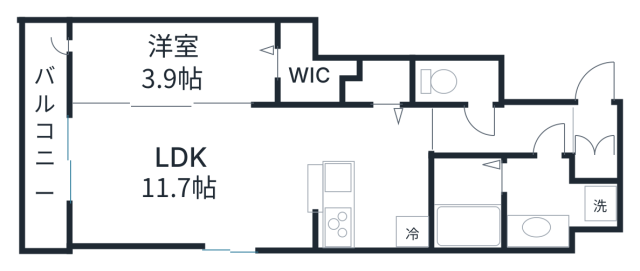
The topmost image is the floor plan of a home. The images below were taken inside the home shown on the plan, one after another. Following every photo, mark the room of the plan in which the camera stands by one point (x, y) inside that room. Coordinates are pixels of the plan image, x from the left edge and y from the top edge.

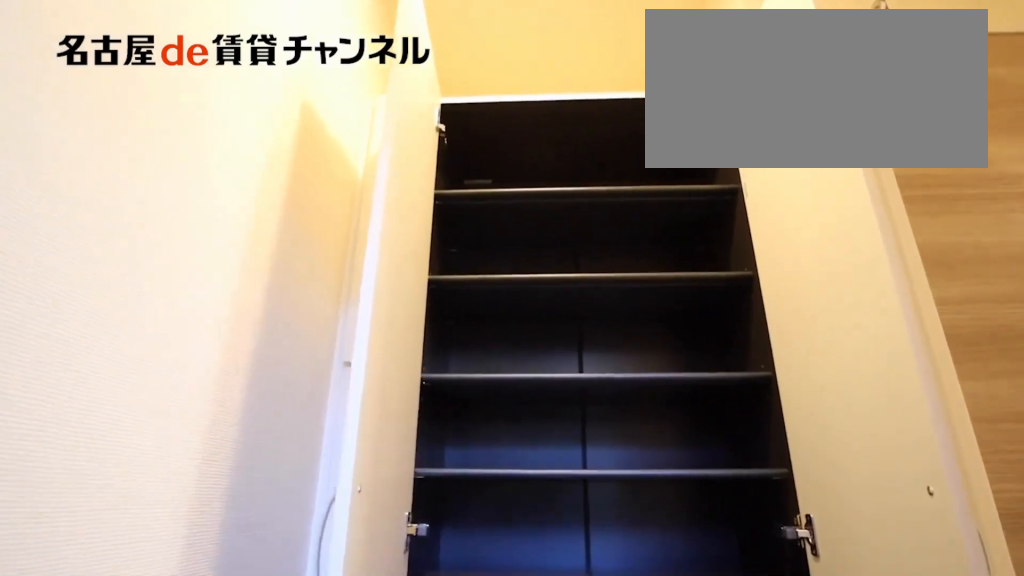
(596, 142)
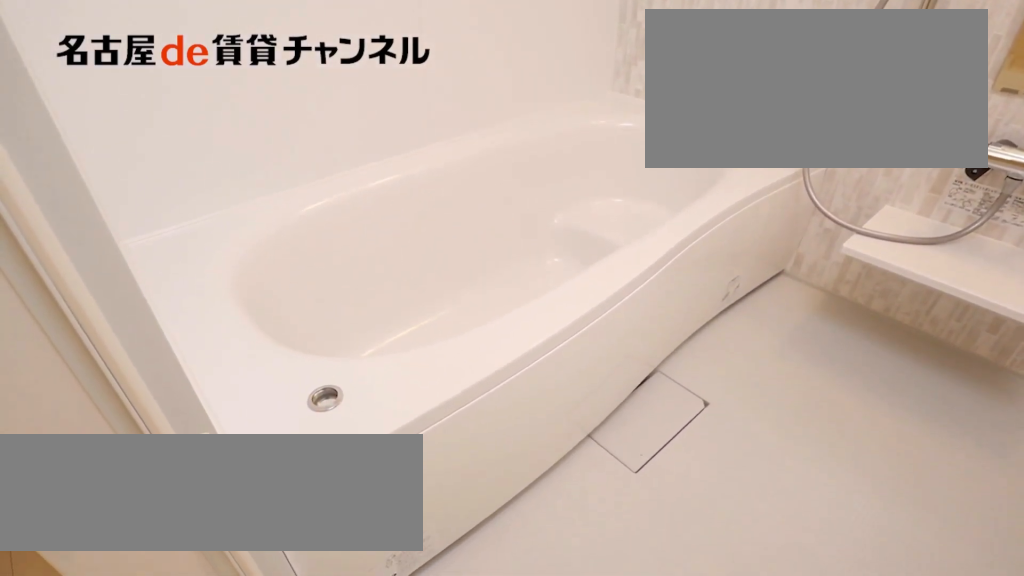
(466, 204)
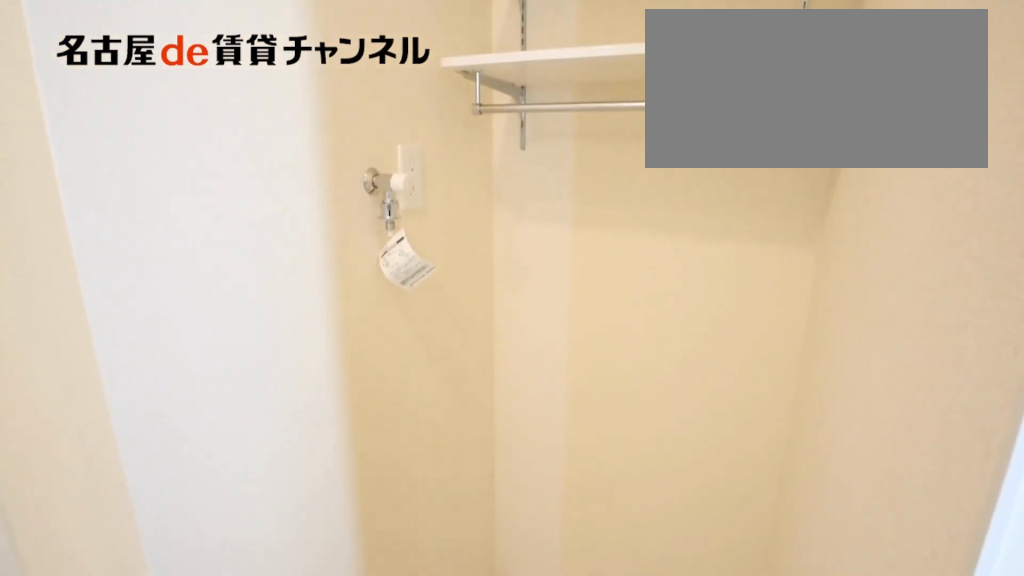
(554, 203)
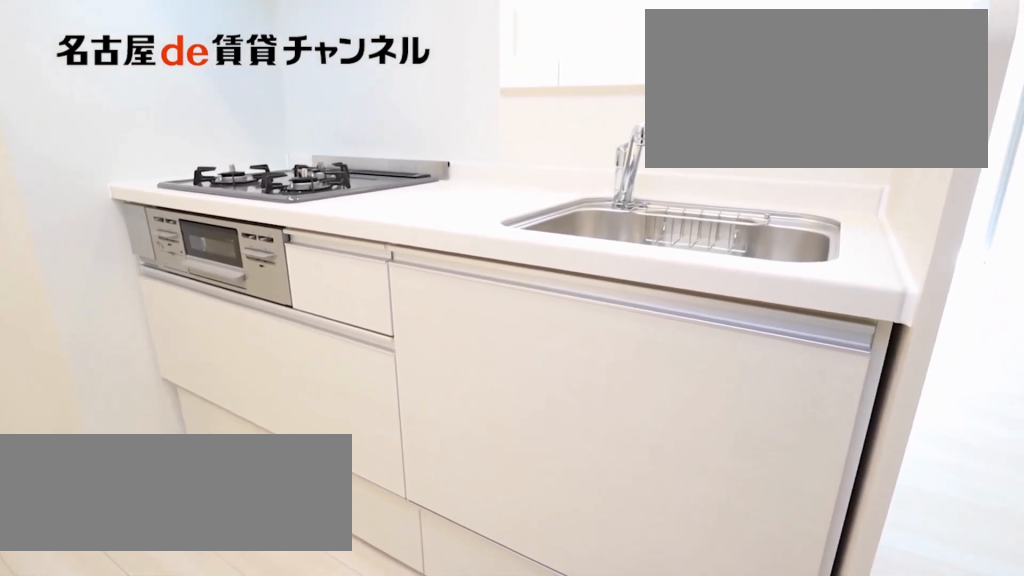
(377, 179)
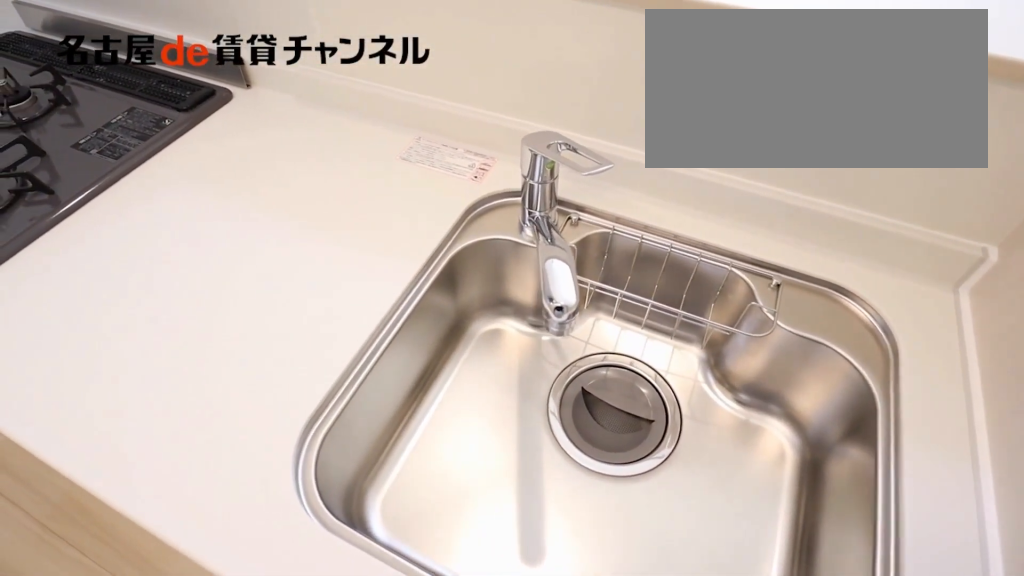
(377, 179)
